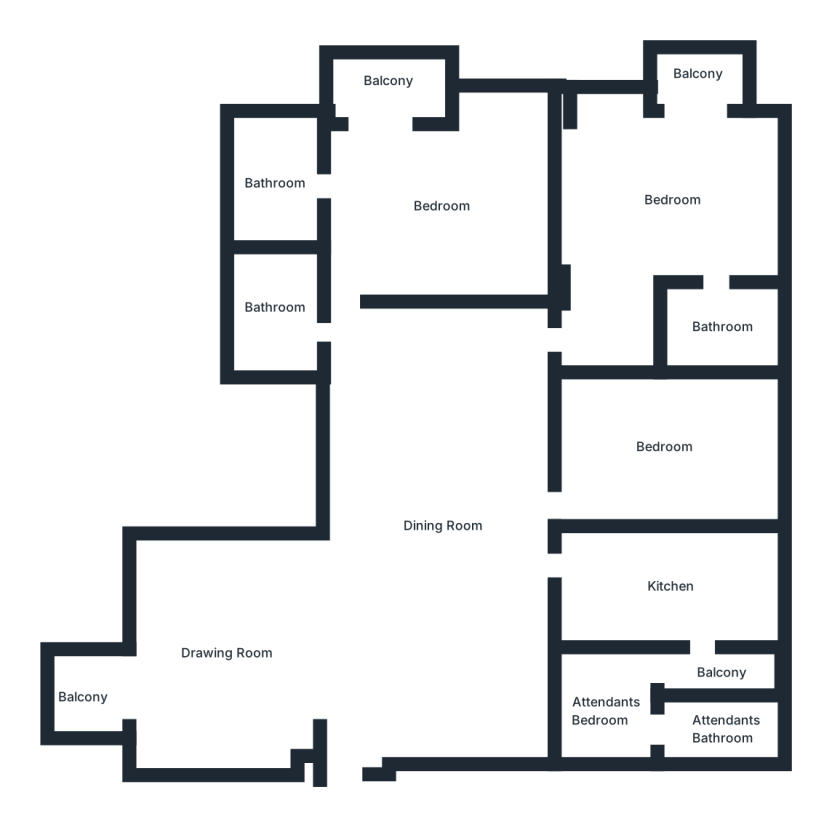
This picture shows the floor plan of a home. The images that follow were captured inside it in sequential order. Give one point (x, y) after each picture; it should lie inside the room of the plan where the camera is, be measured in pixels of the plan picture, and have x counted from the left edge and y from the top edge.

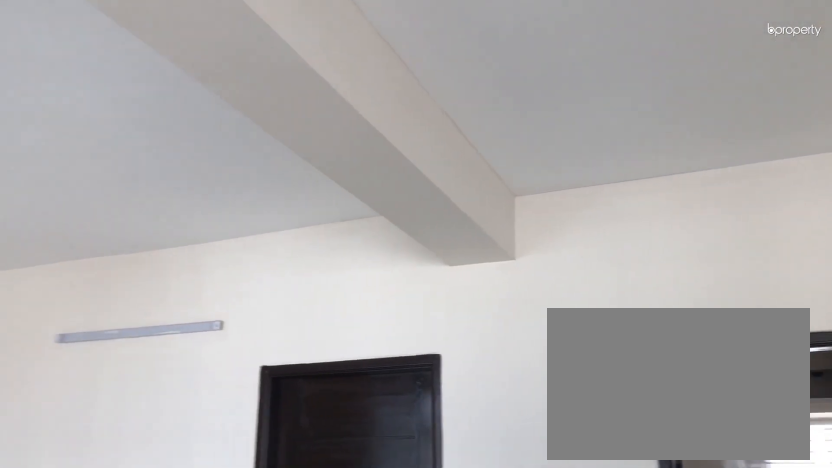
(441, 526)
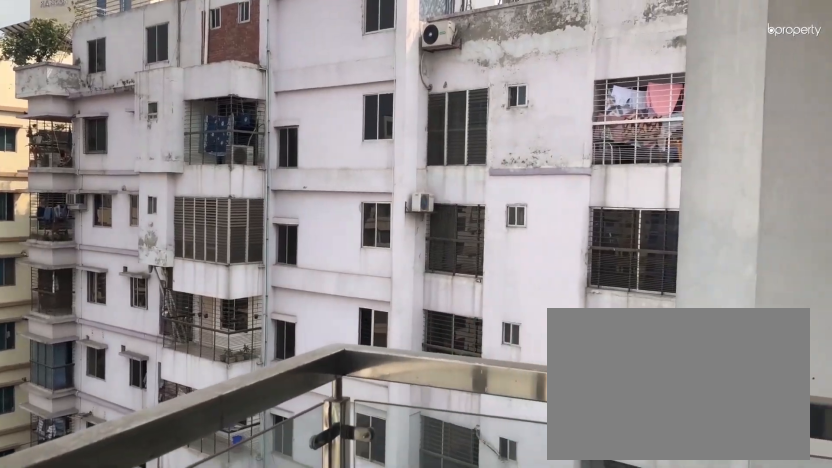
(76, 698)
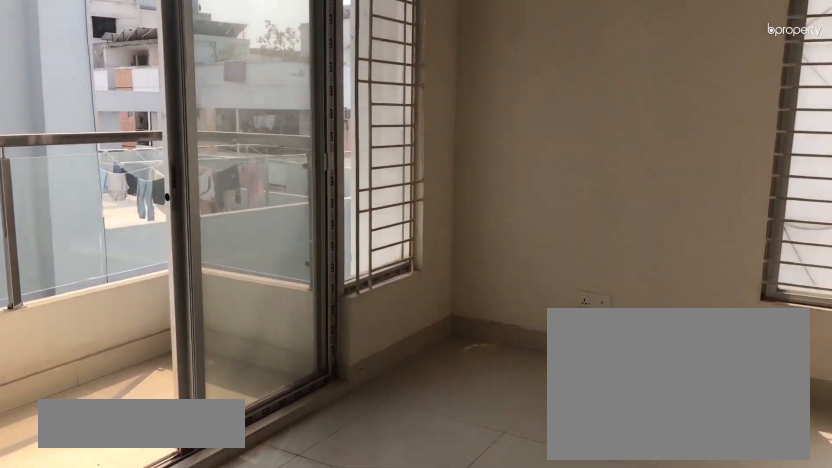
(671, 200)
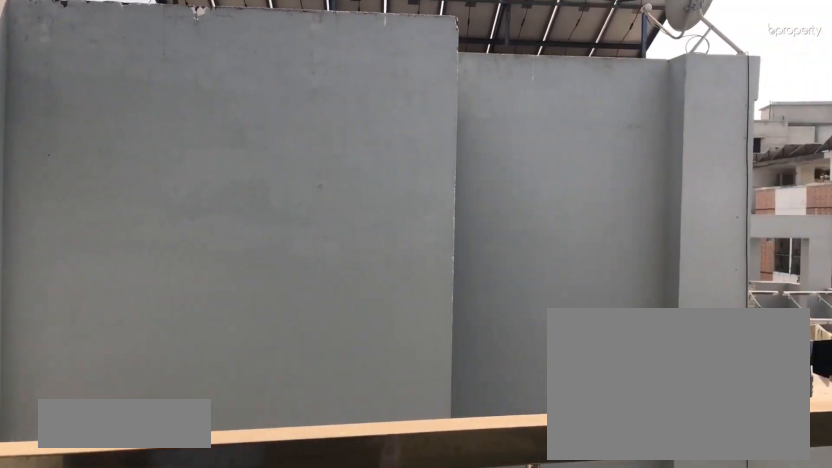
(698, 73)
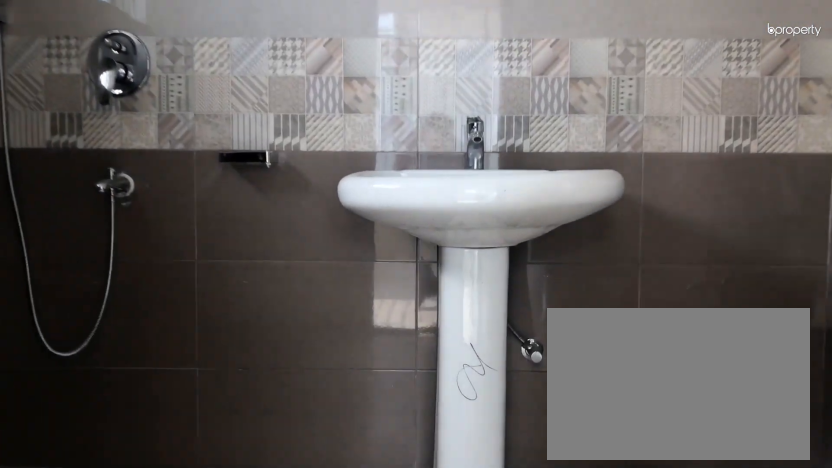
(722, 329)
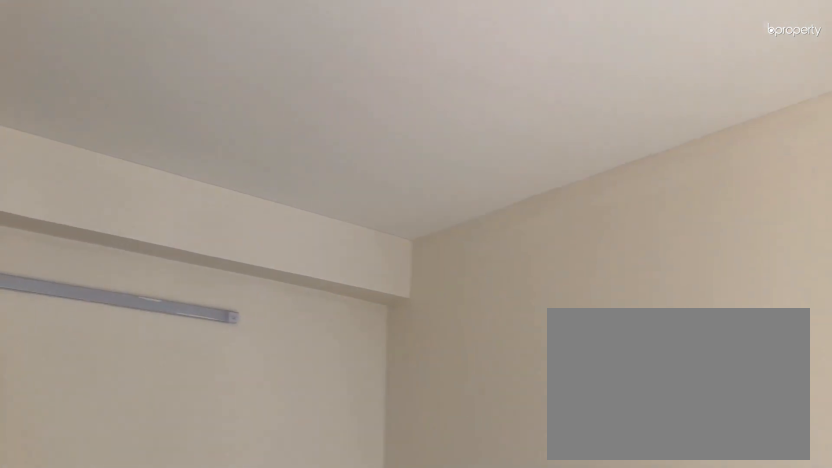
(666, 448)
